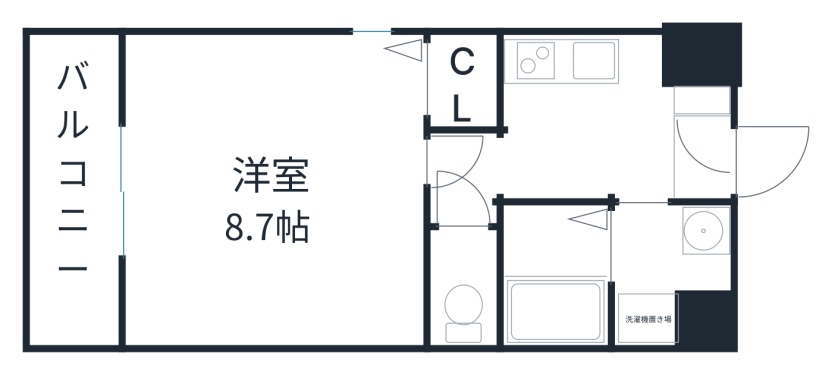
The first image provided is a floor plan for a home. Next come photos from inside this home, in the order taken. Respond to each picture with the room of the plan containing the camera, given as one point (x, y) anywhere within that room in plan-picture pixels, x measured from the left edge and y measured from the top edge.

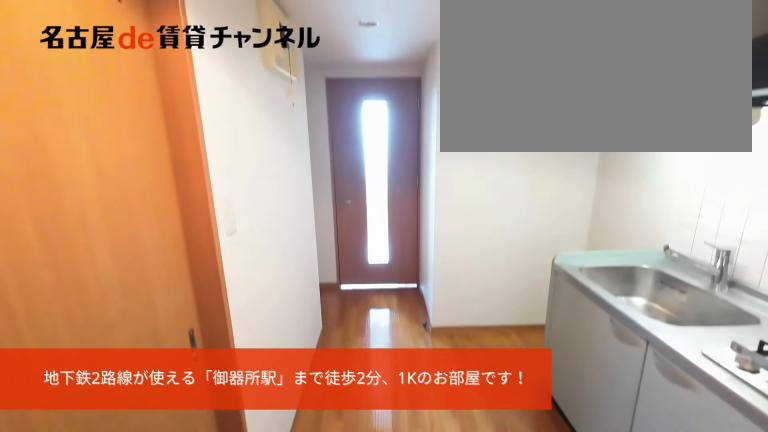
(706, 159)
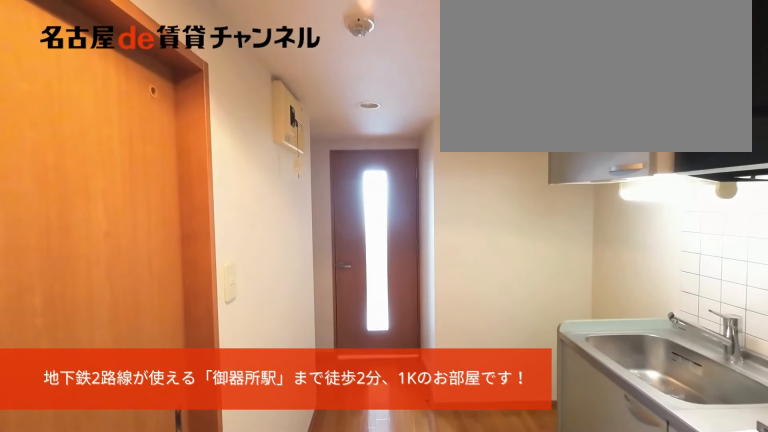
(706, 159)
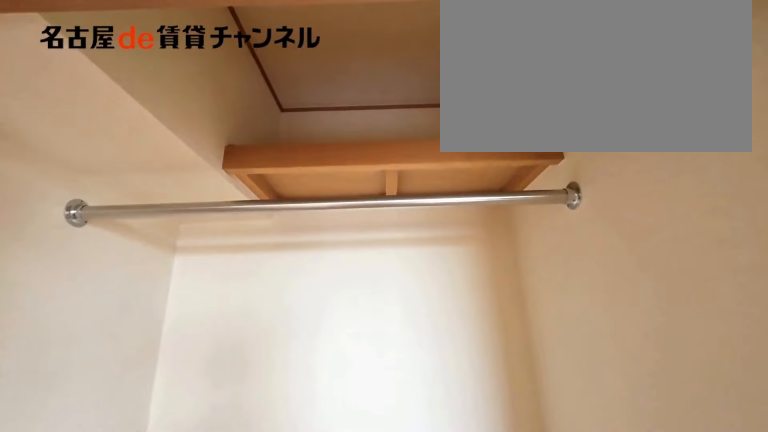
(460, 83)
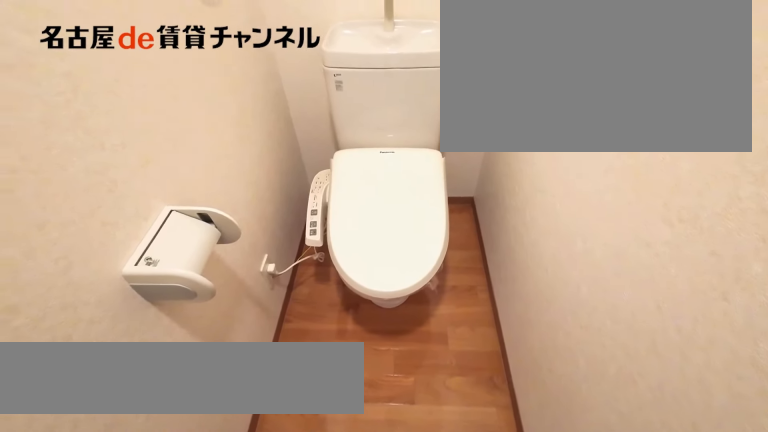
(464, 287)
